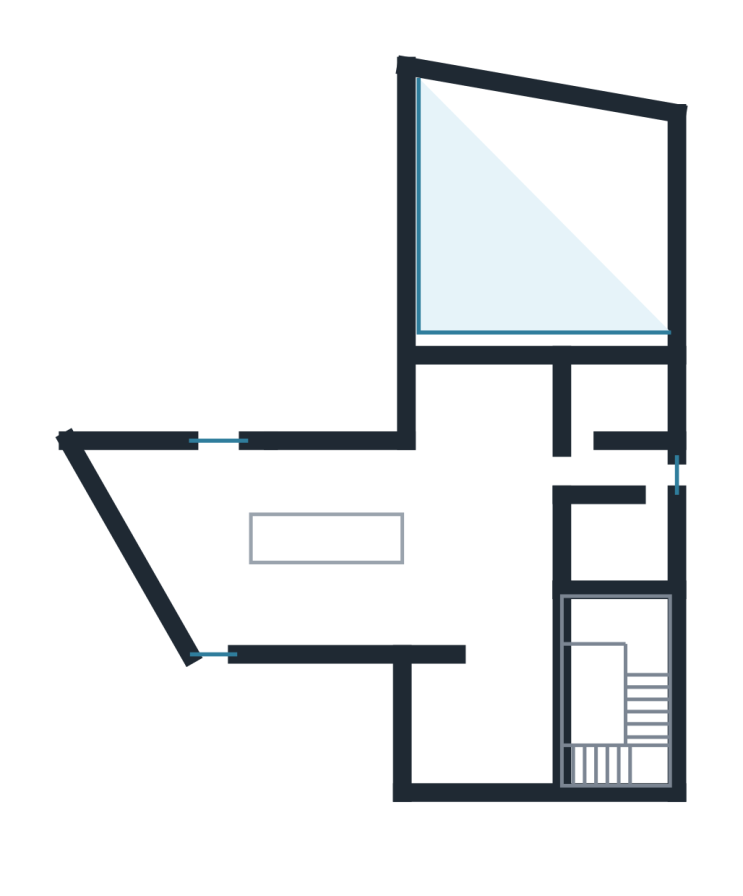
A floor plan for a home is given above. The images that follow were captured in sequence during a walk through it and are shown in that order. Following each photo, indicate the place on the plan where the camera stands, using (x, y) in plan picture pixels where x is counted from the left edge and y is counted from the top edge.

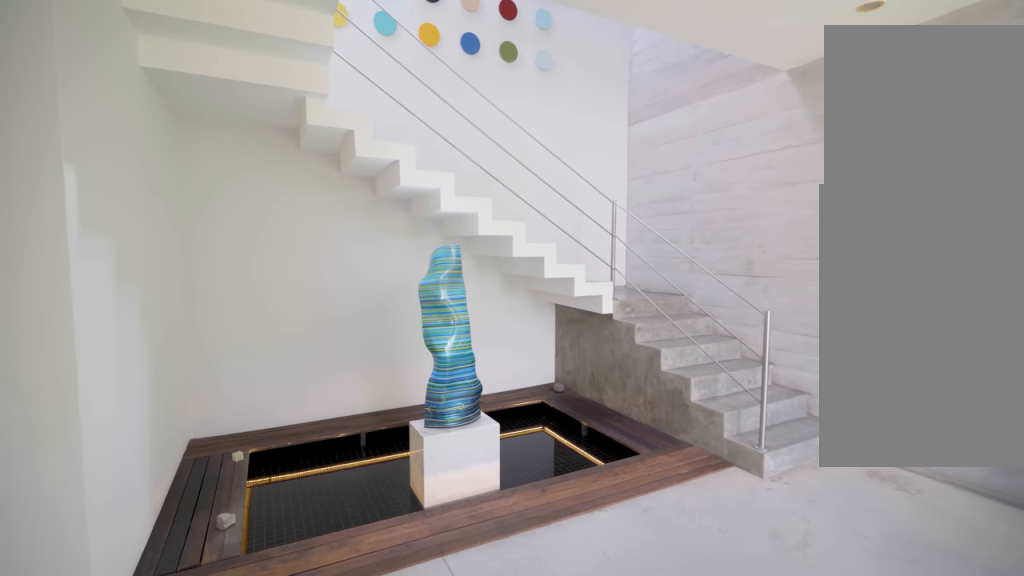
(511, 719)
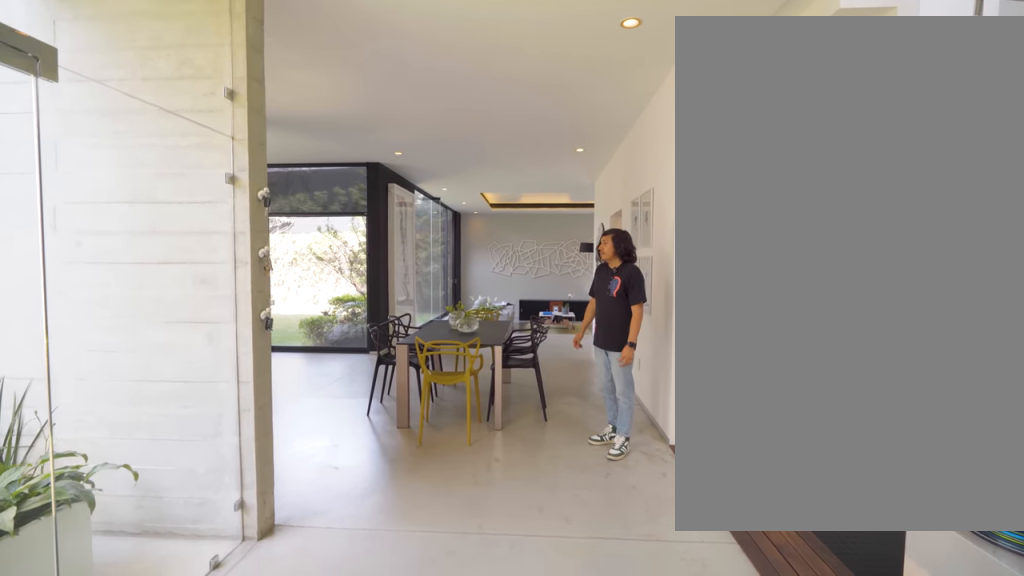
(515, 710)
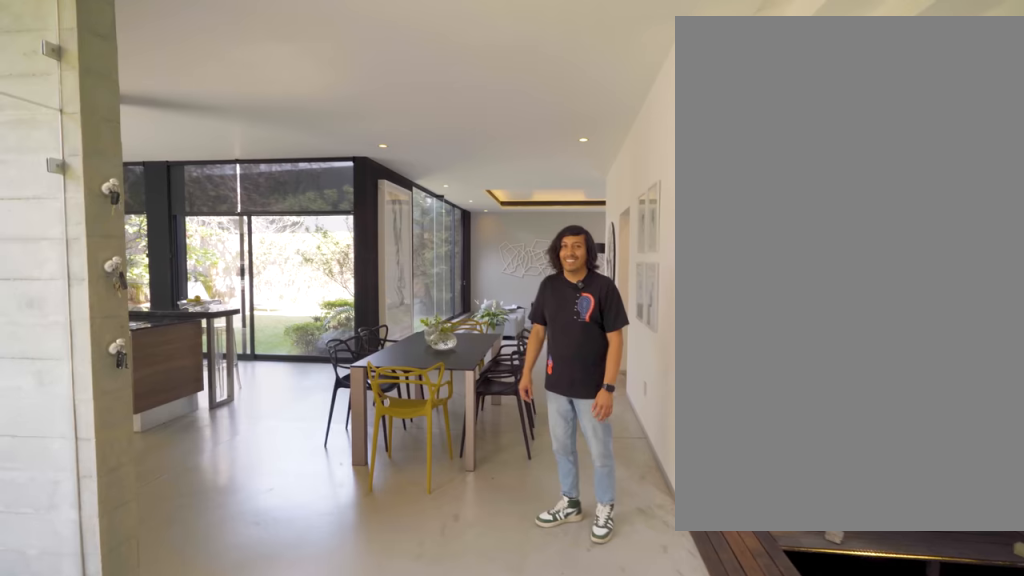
(518, 711)
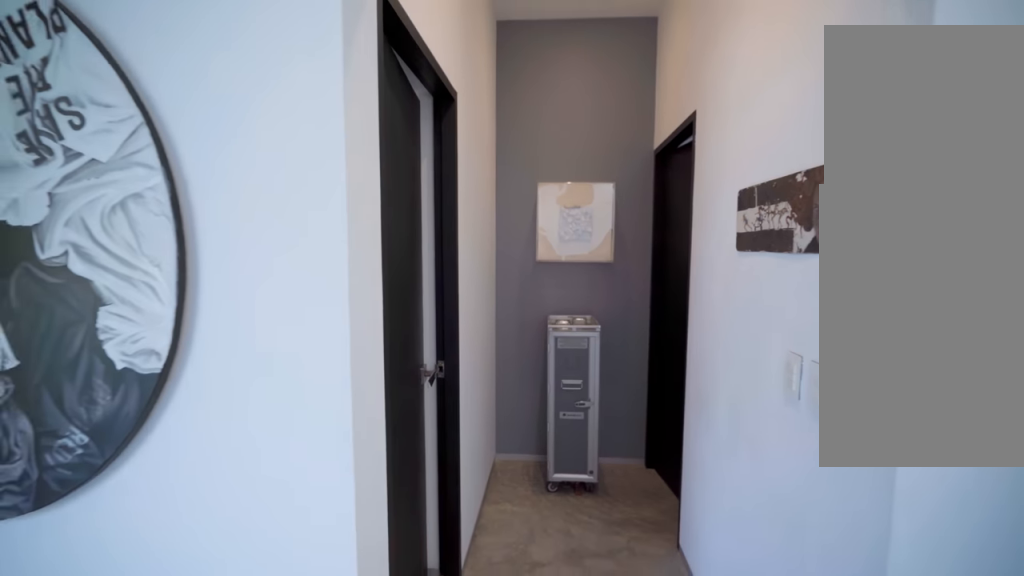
(614, 465)
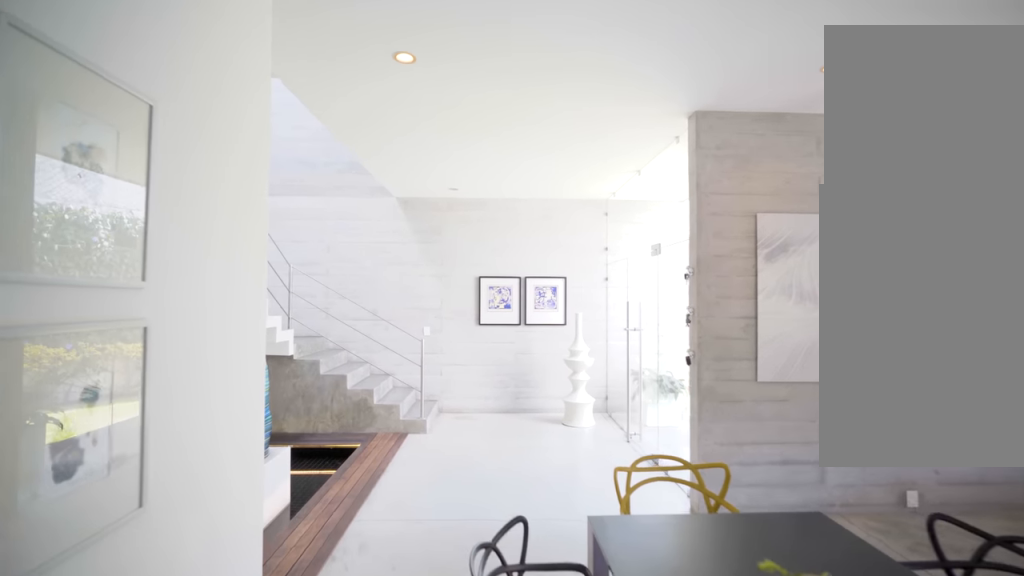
(466, 437)
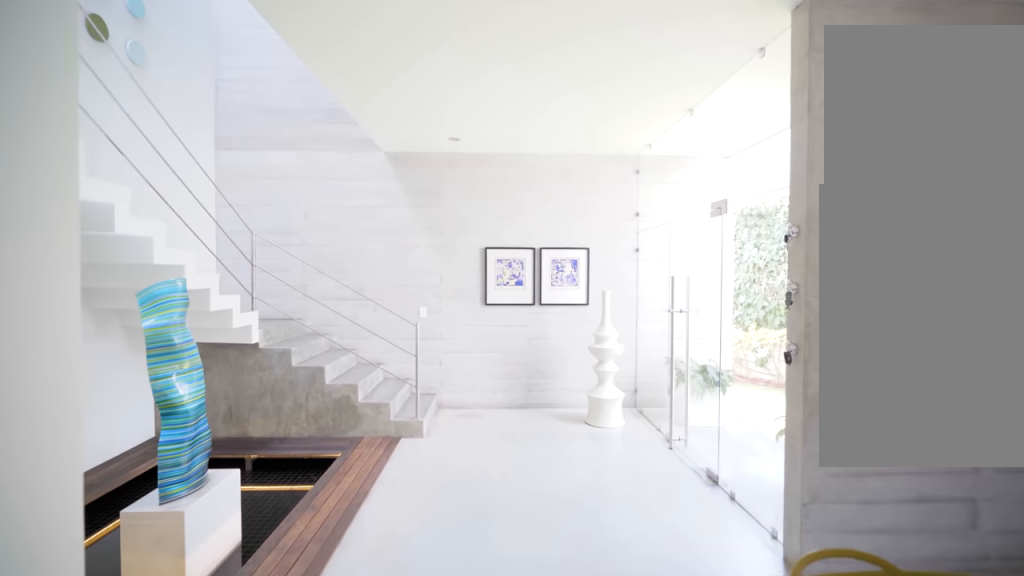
(509, 463)
